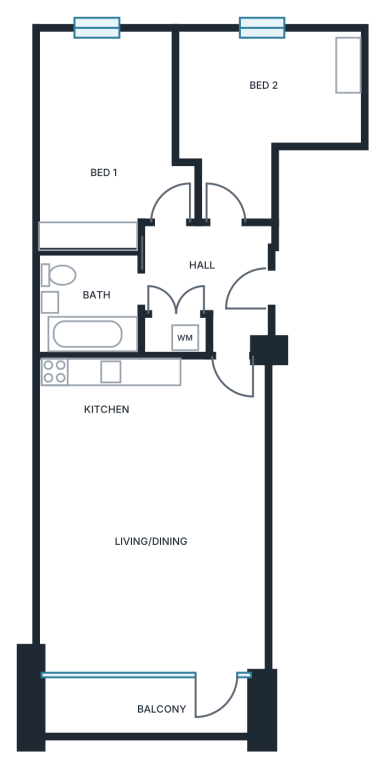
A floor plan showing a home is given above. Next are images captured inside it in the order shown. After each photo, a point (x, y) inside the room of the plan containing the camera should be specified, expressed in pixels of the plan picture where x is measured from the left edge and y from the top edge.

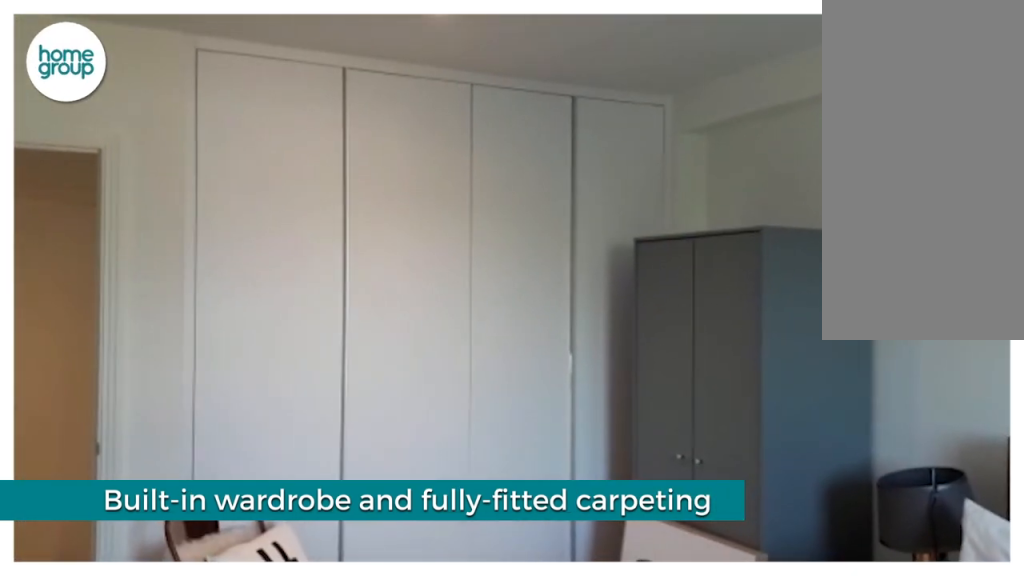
(111, 135)
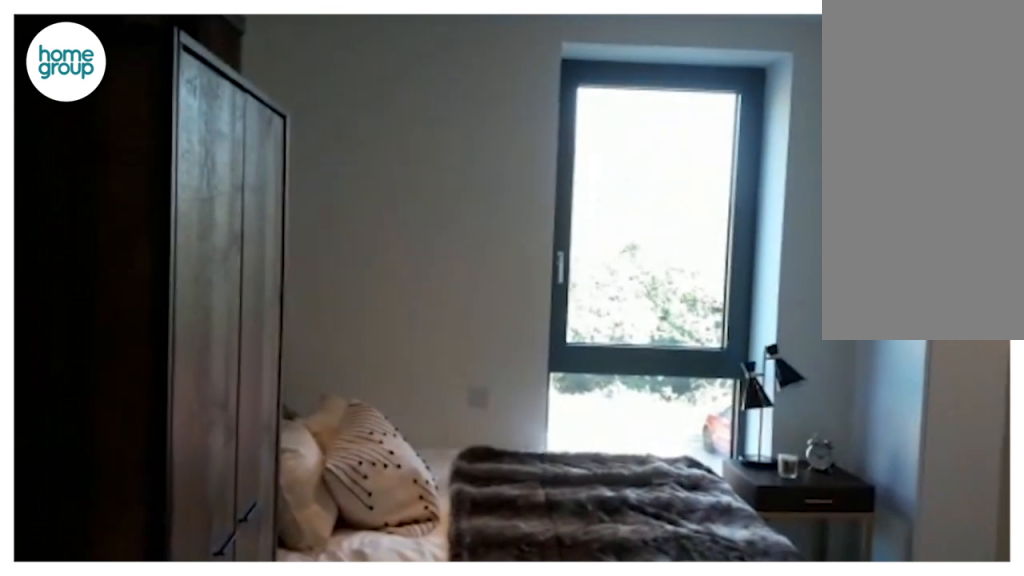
(255, 115)
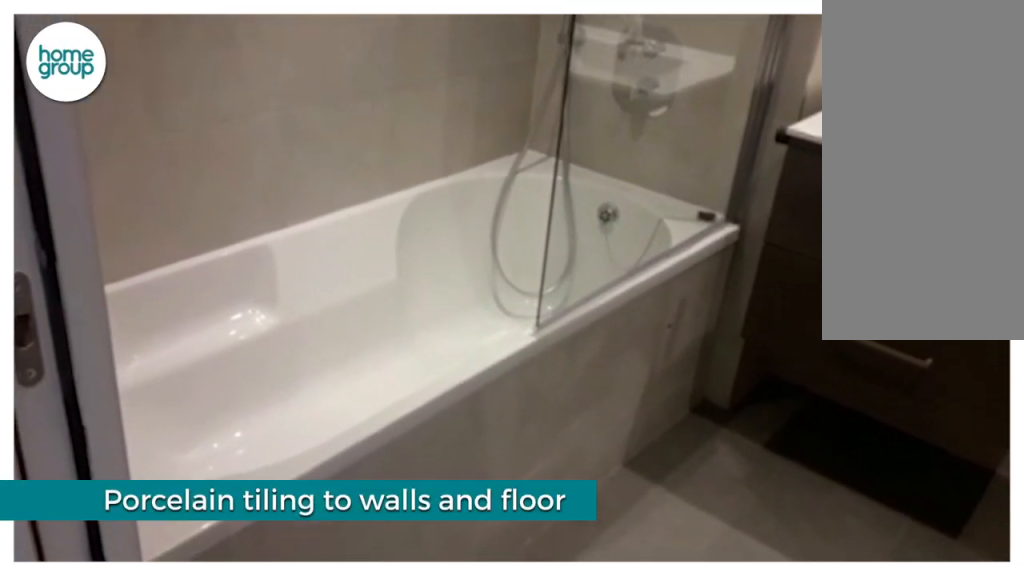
(89, 303)
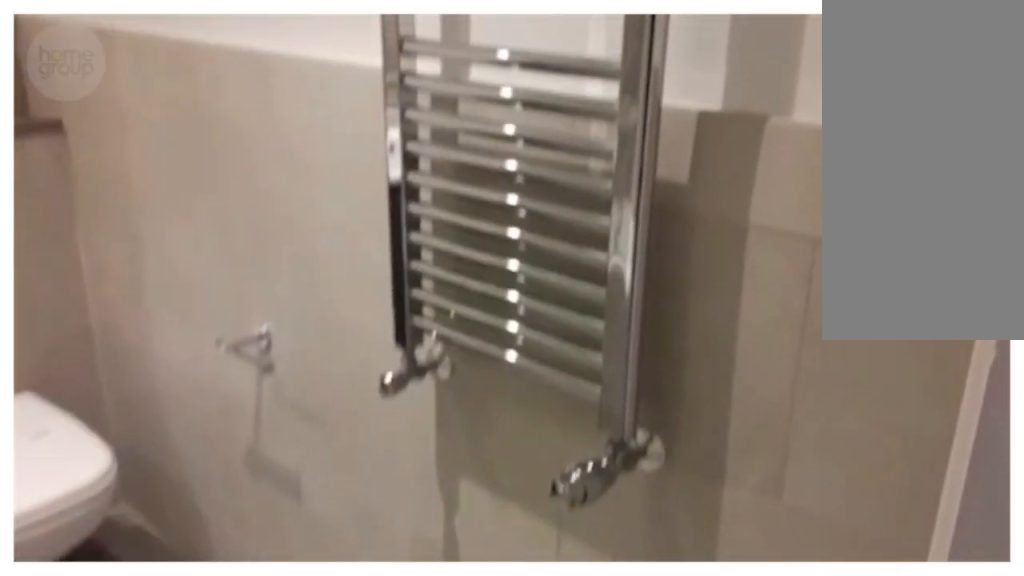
(89, 303)
